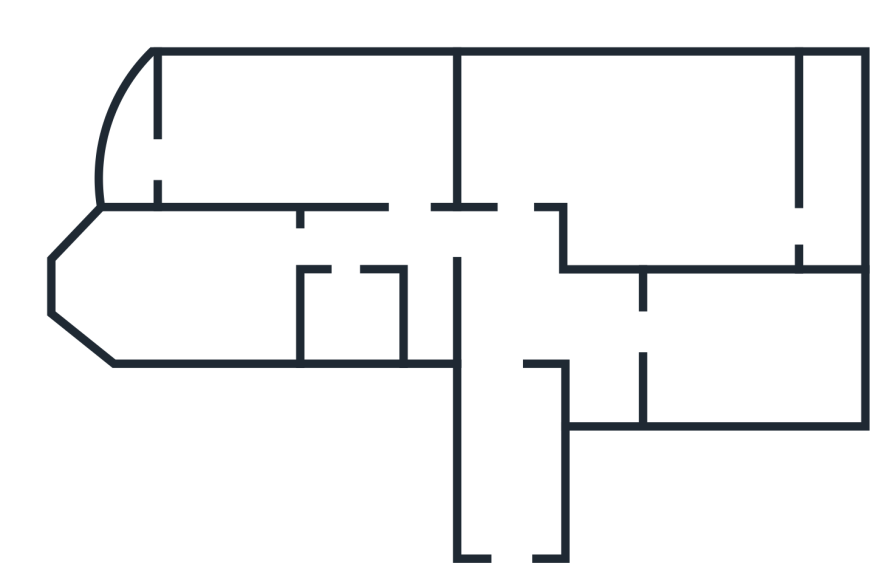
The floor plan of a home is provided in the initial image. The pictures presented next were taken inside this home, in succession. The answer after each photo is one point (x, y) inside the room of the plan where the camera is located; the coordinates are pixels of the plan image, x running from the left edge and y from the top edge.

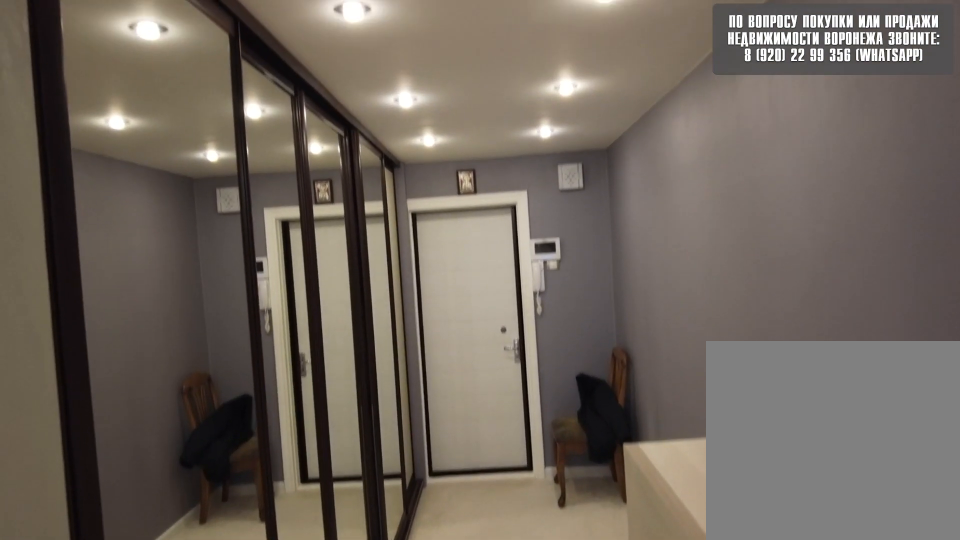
(517, 531)
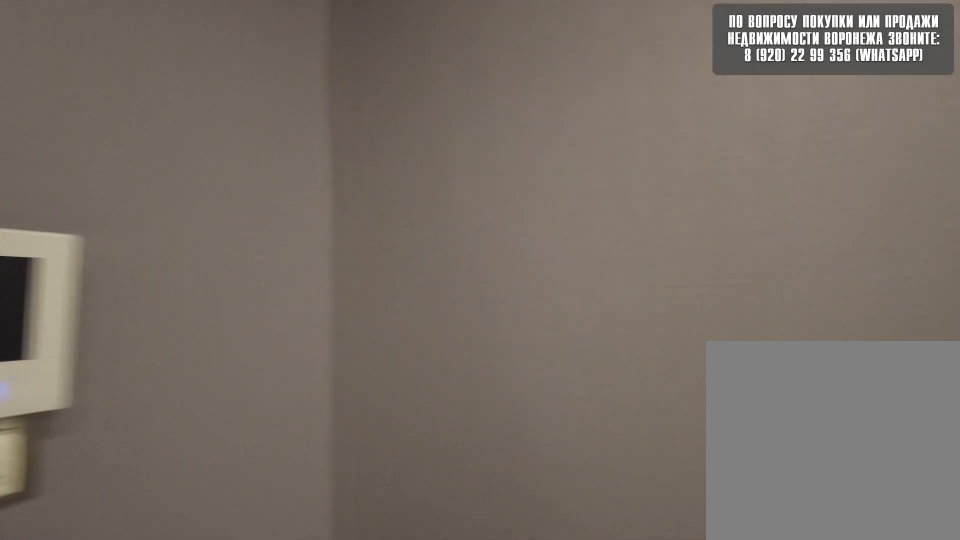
(517, 531)
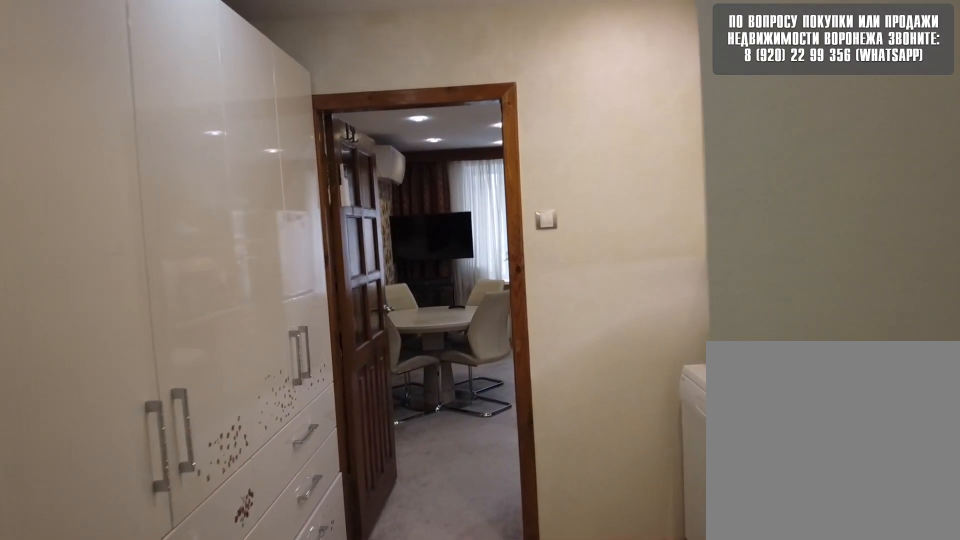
(516, 327)
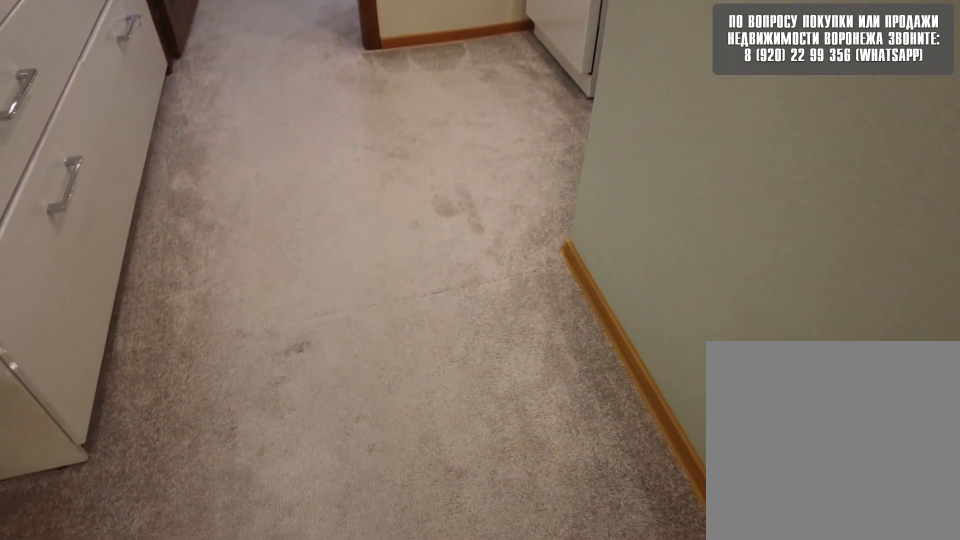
(612, 334)
